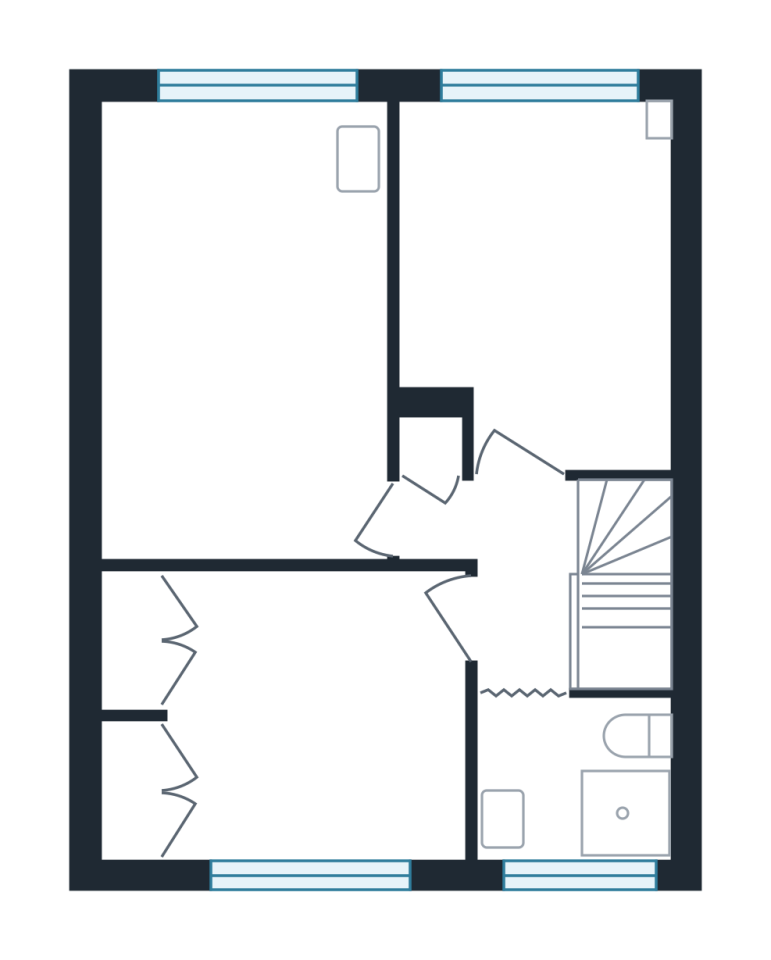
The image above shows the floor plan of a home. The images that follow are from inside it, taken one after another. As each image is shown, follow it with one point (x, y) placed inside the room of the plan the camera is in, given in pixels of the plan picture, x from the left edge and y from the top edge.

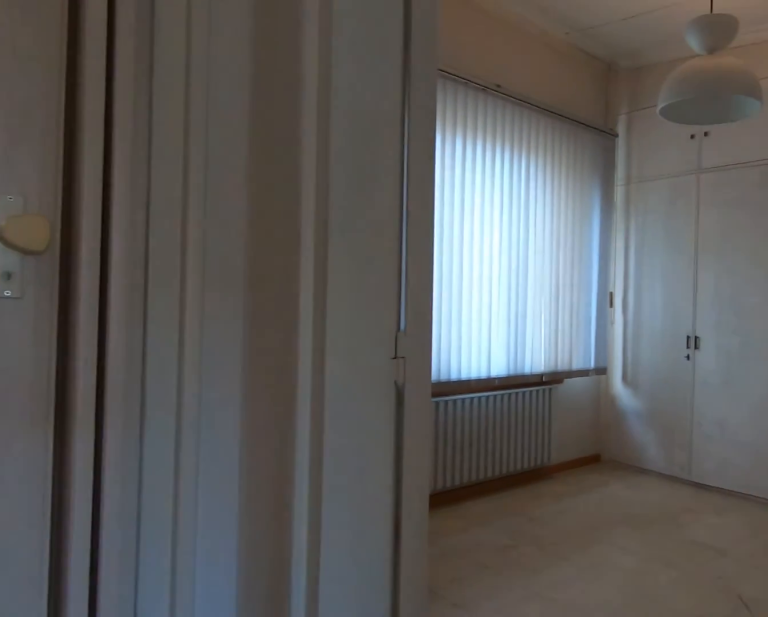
(506, 569)
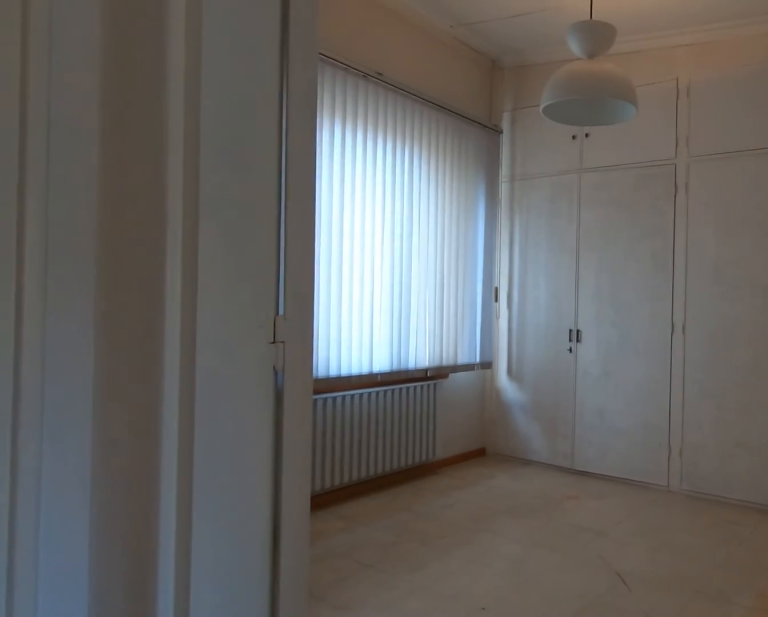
(506, 569)
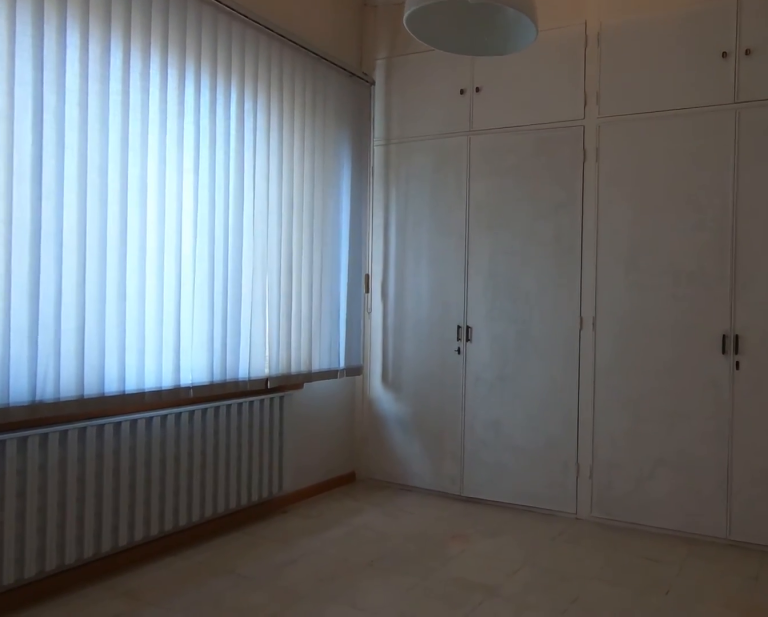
(316, 716)
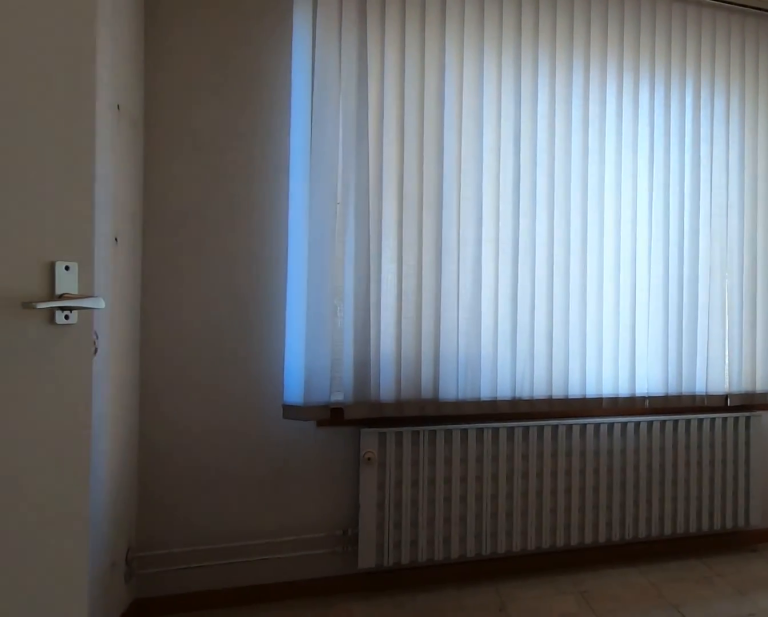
(316, 716)
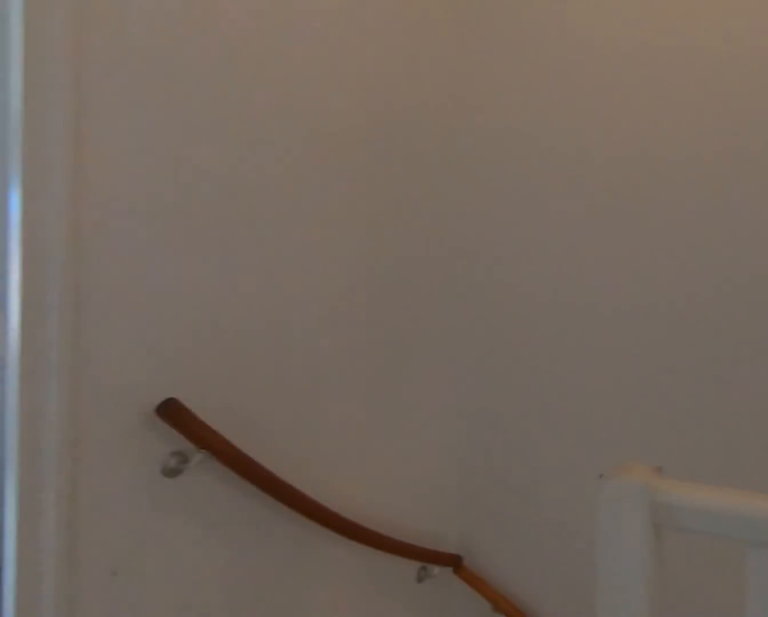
(506, 570)
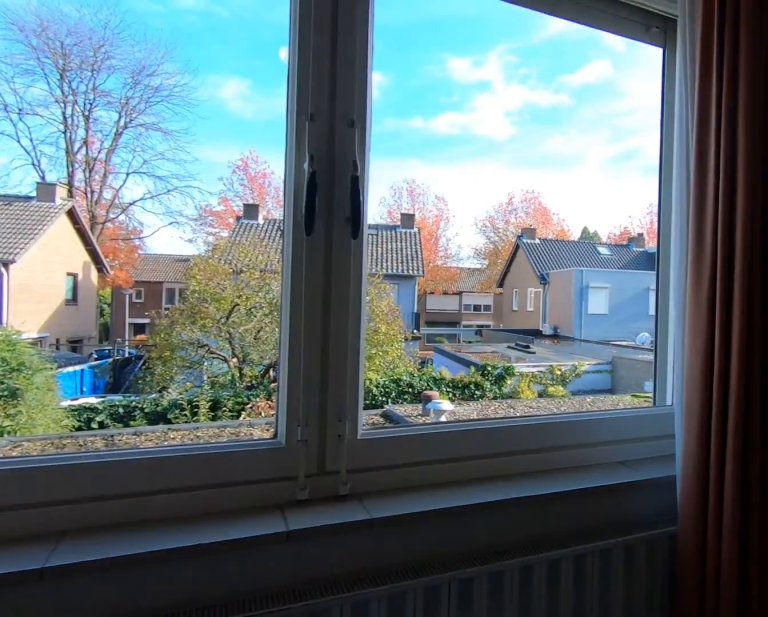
(542, 279)
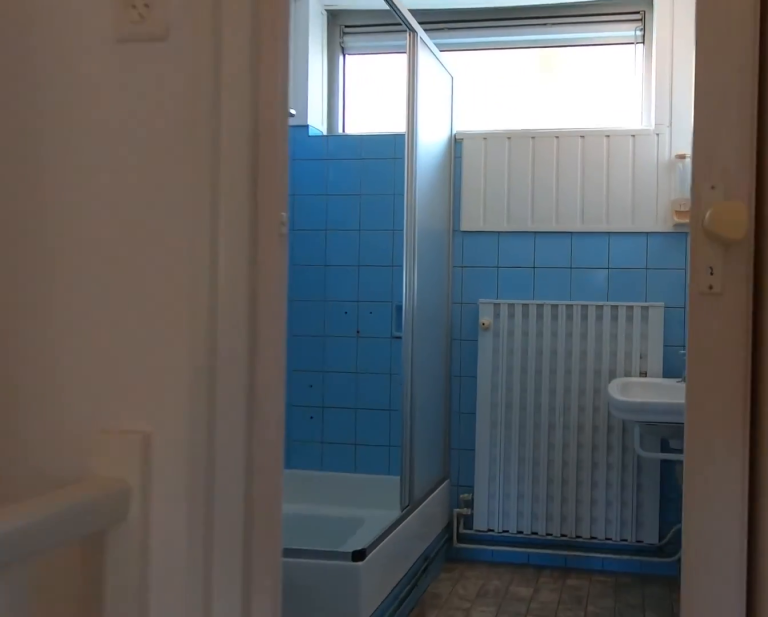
(506, 570)
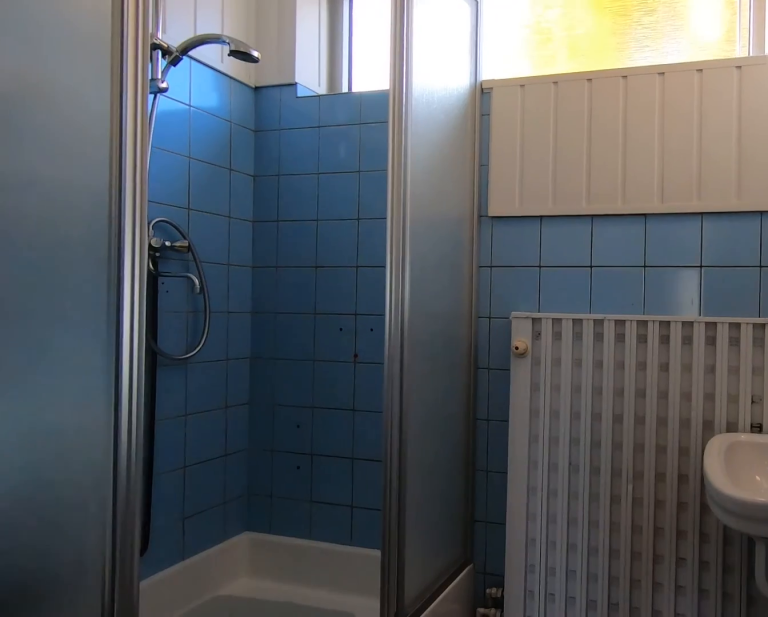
(573, 778)
